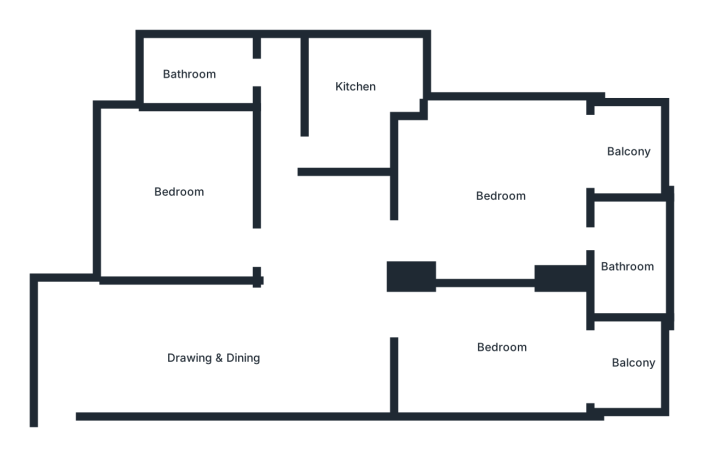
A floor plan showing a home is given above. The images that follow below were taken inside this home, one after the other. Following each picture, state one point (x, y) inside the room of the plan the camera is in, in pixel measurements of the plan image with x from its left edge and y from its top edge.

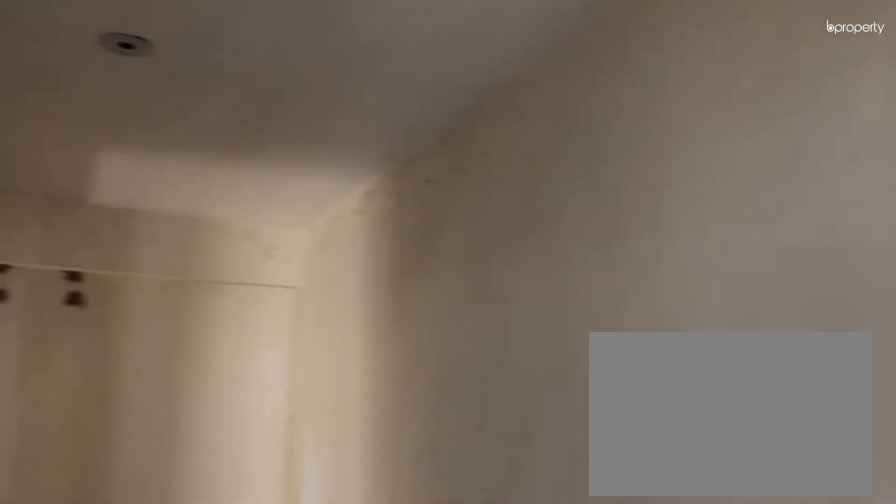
(300, 344)
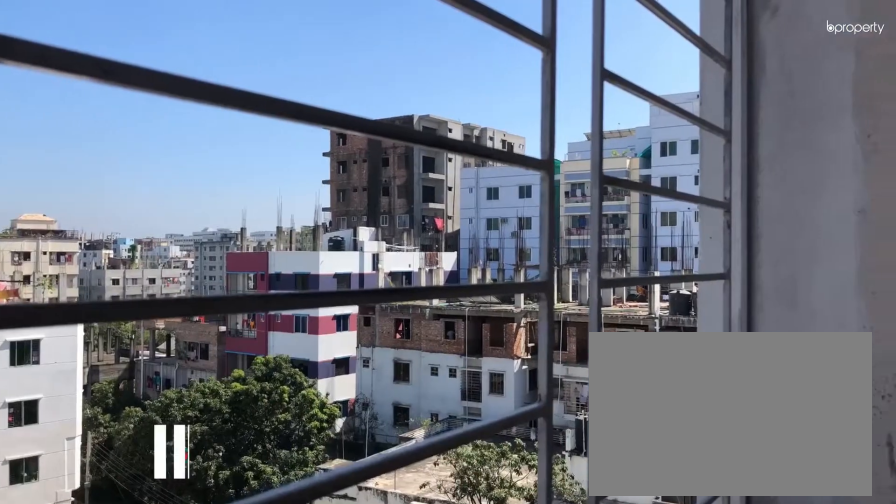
(628, 370)
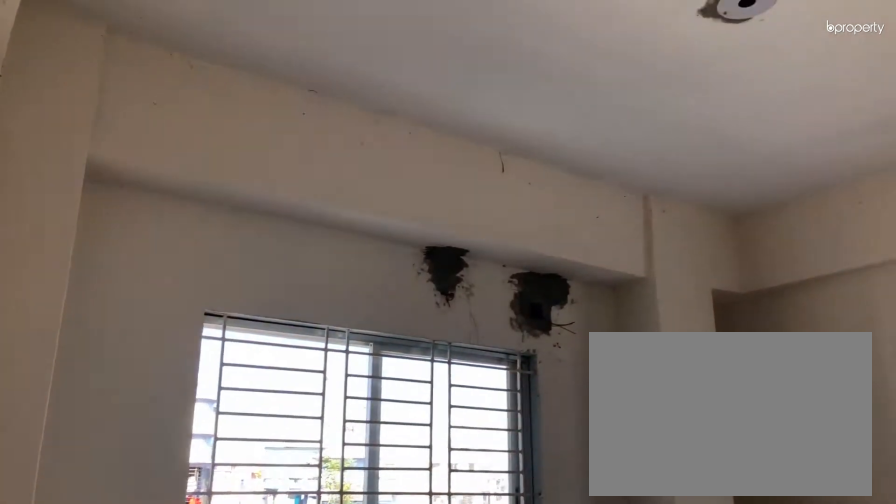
(501, 190)
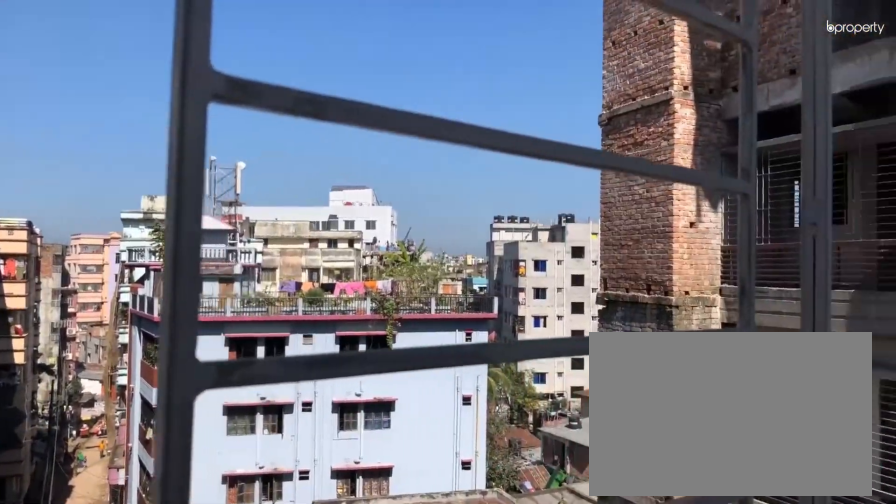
(634, 146)
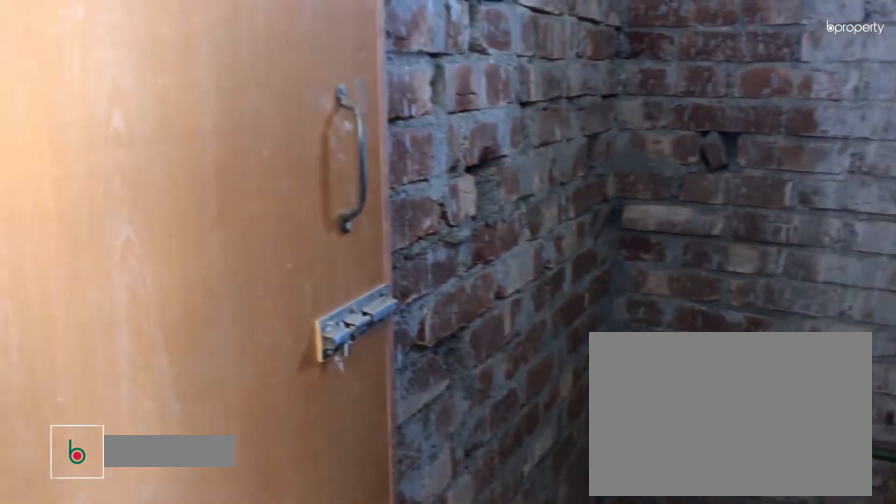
(203, 68)
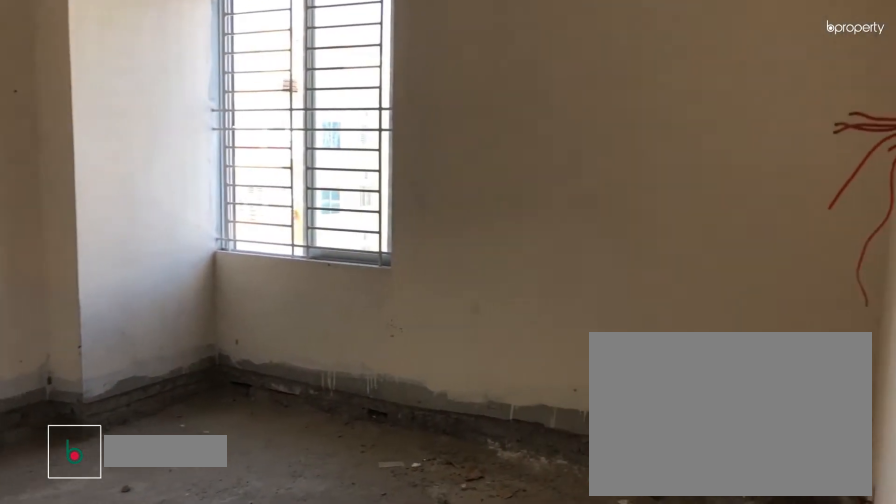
(186, 202)
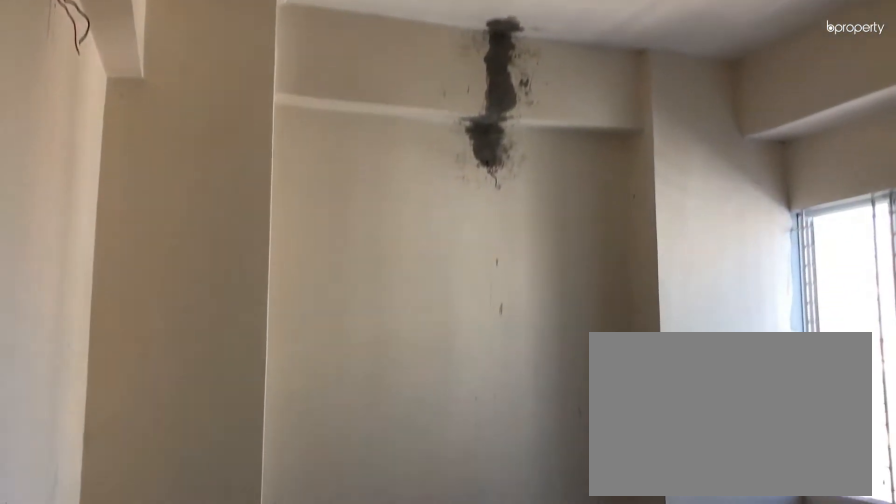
(186, 202)
